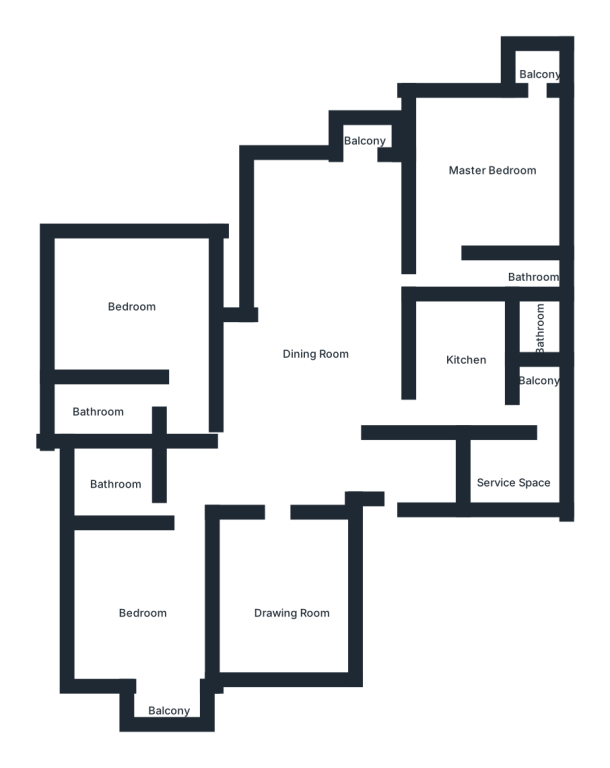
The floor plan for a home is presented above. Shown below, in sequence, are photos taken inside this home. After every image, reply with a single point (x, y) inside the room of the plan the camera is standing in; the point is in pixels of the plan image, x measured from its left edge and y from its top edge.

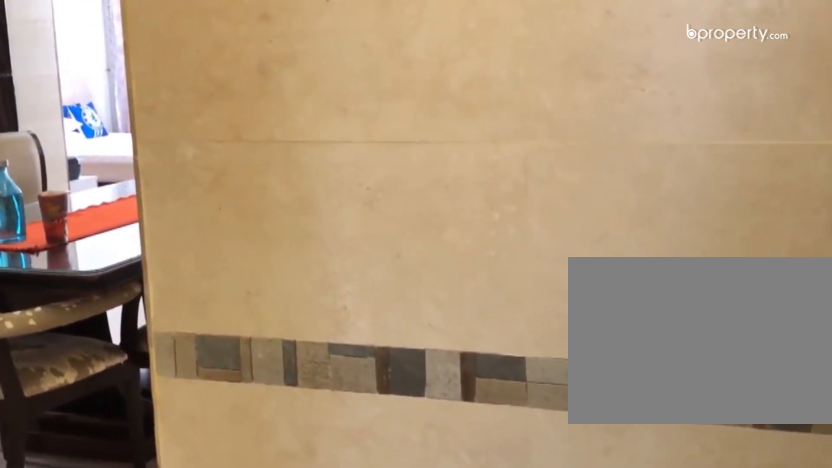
(351, 465)
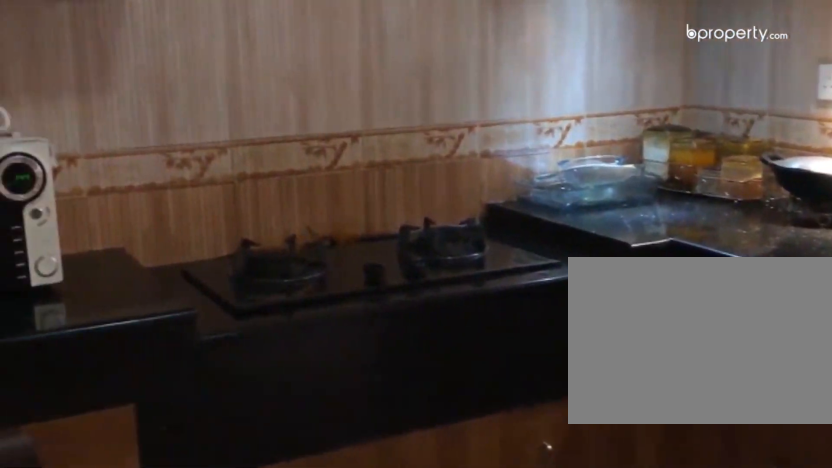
(459, 366)
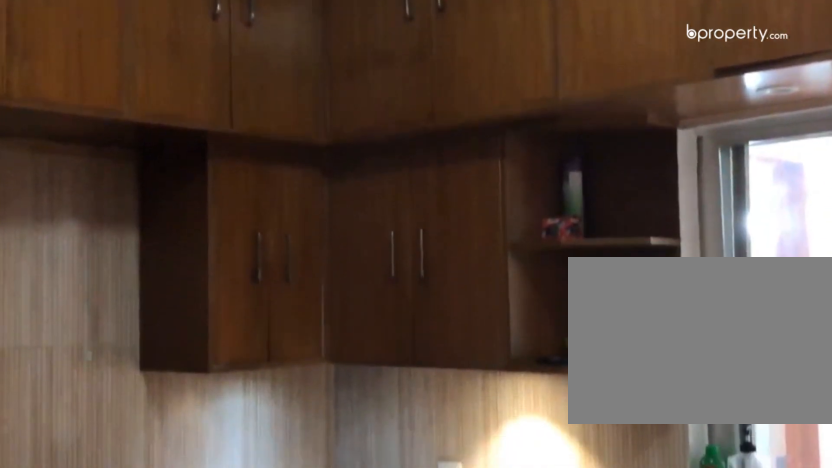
(459, 366)
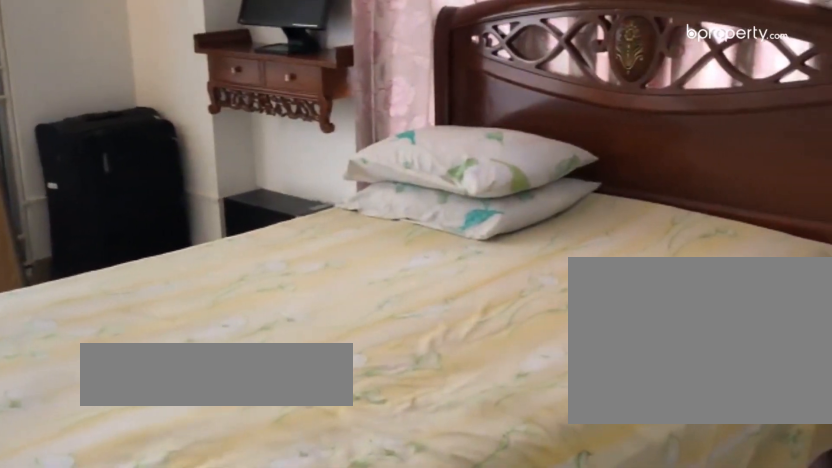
(140, 609)
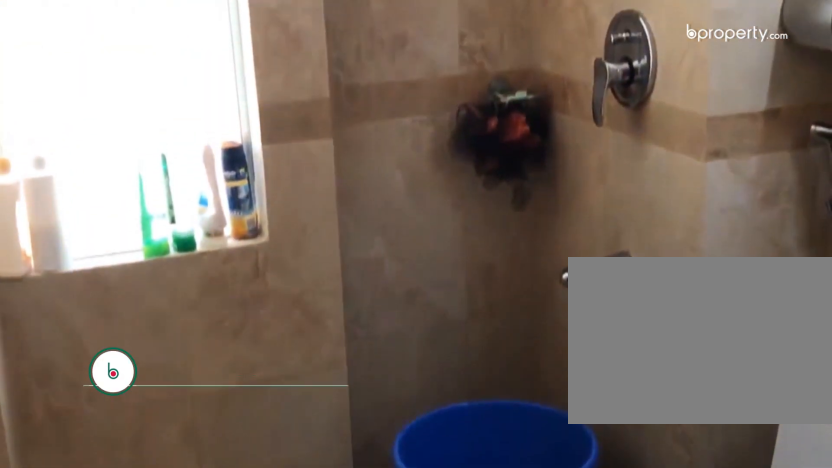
(122, 494)
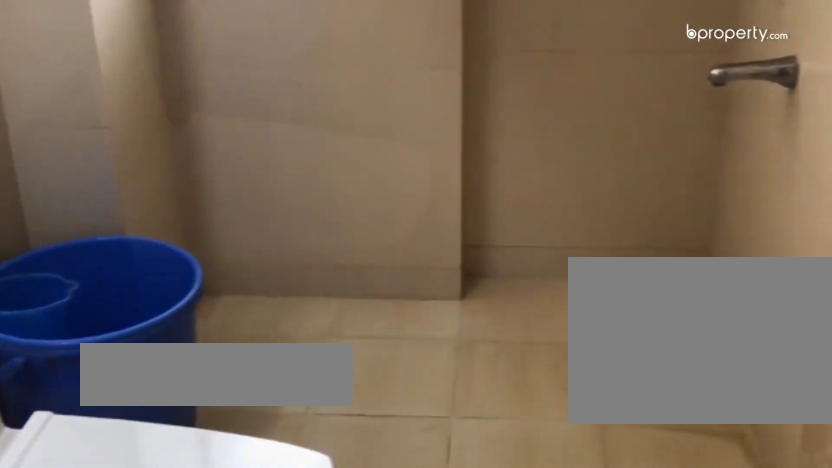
(116, 404)
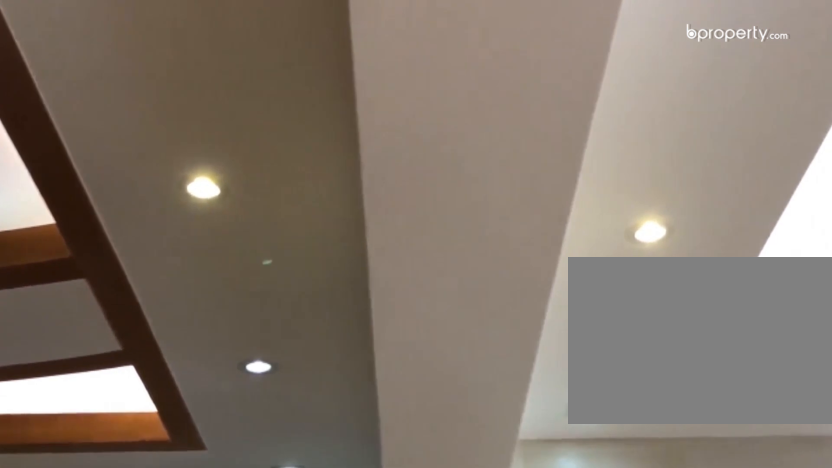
(340, 261)
